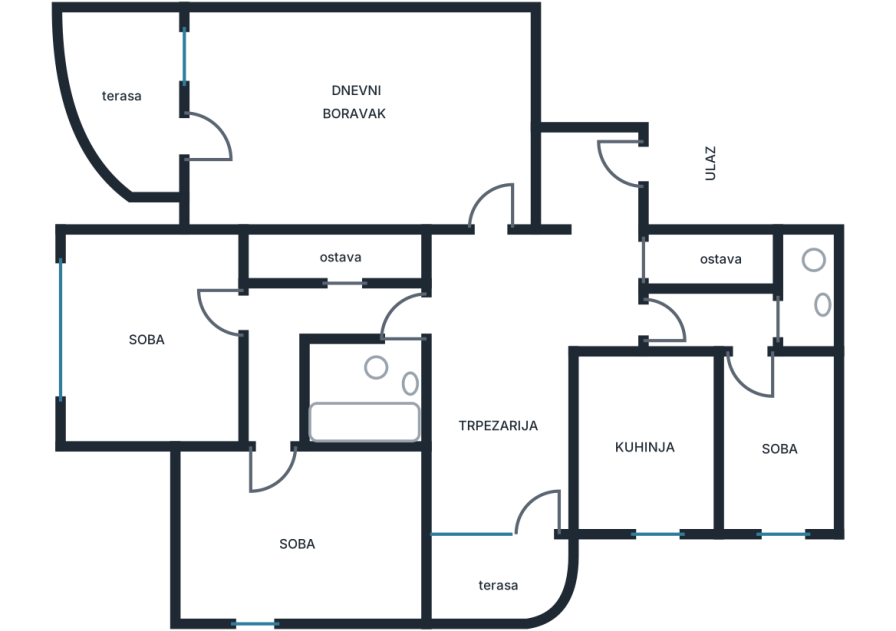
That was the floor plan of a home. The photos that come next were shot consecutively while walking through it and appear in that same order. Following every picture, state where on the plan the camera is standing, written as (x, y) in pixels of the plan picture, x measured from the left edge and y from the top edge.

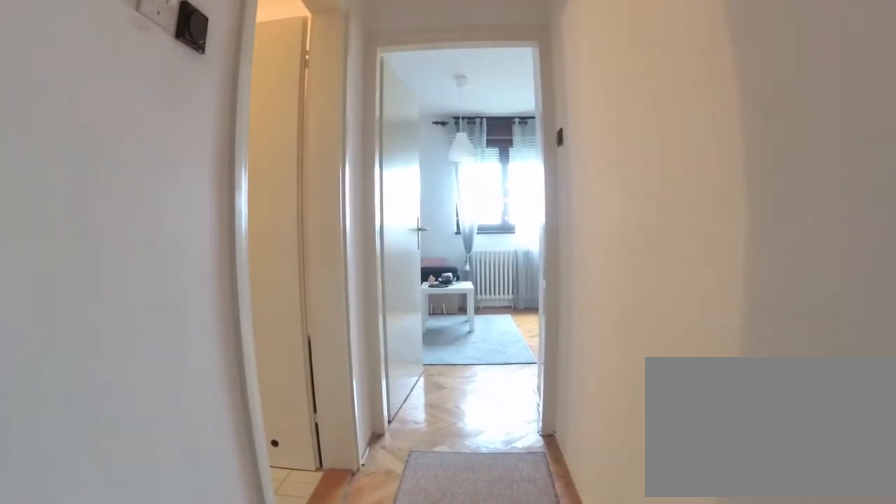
(263, 303)
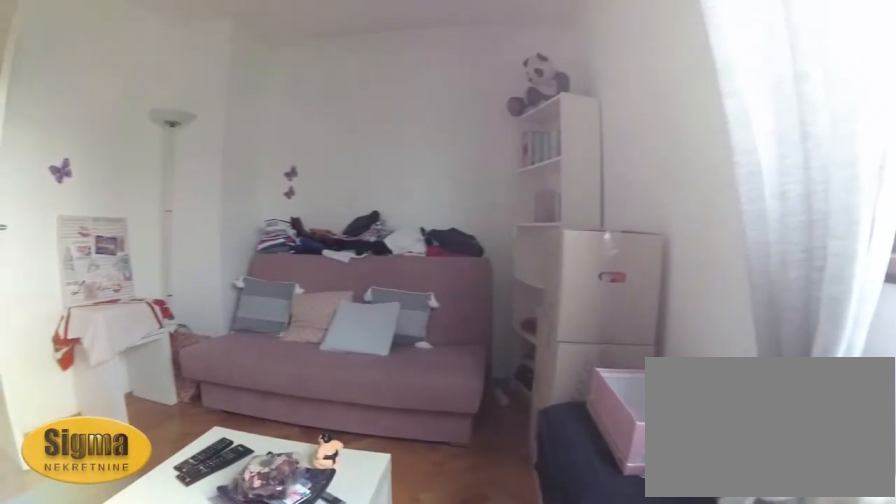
(278, 596)
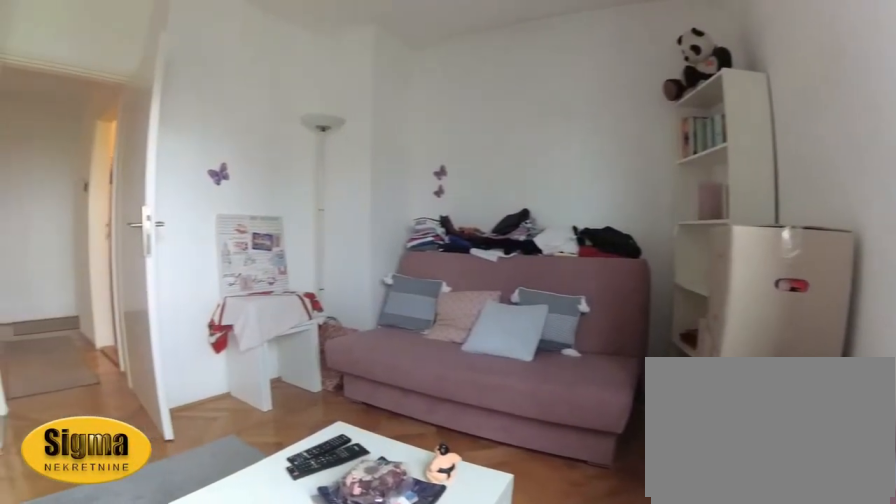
(280, 607)
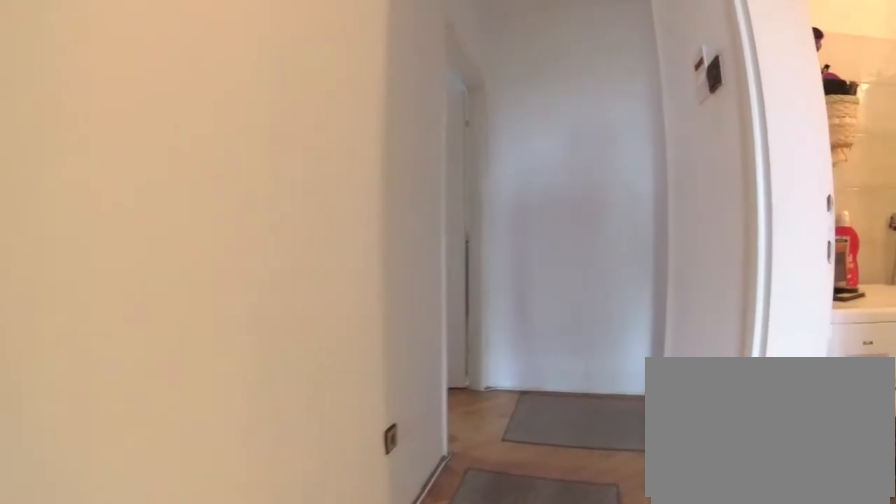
(275, 443)
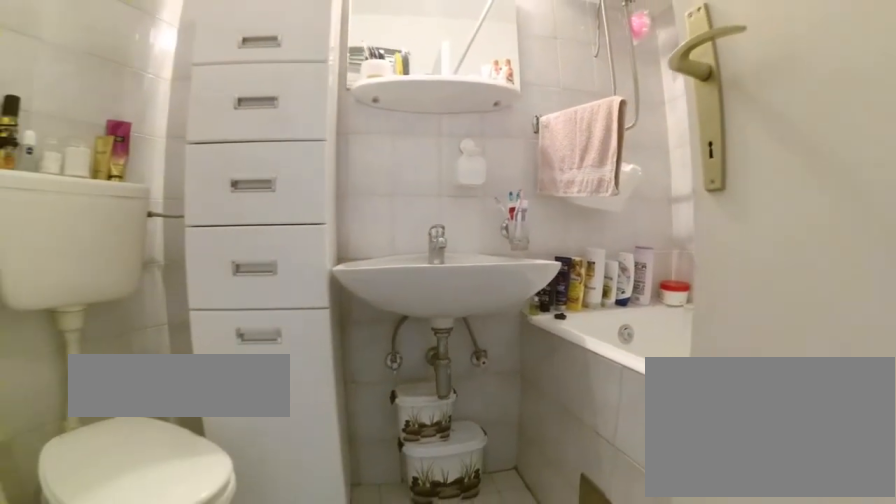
(298, 393)
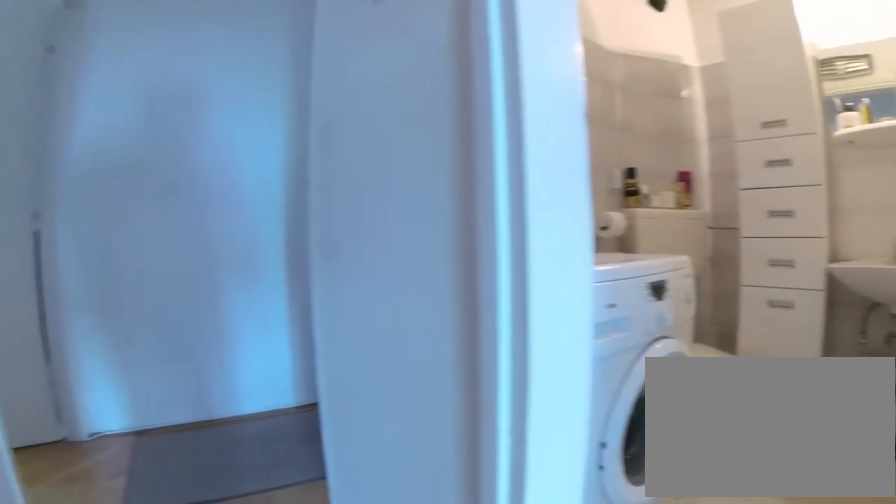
(272, 422)
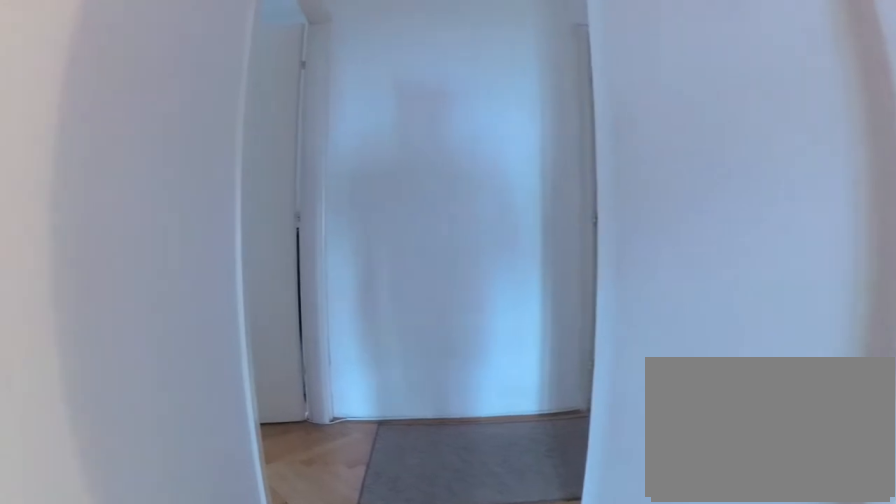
(274, 418)
